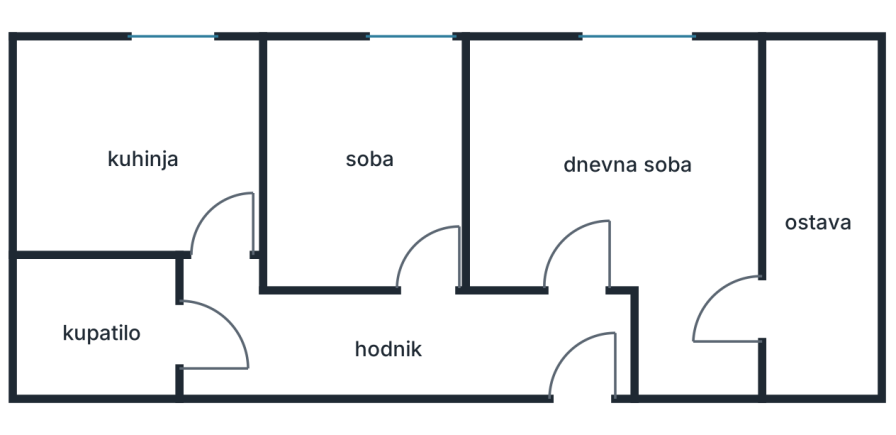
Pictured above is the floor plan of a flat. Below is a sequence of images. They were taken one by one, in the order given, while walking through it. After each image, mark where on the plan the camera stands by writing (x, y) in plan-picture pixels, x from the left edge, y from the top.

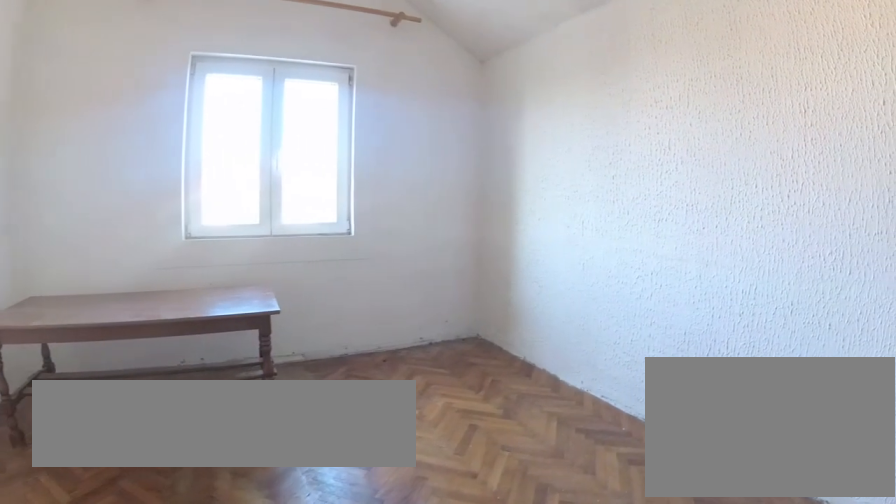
(577, 251)
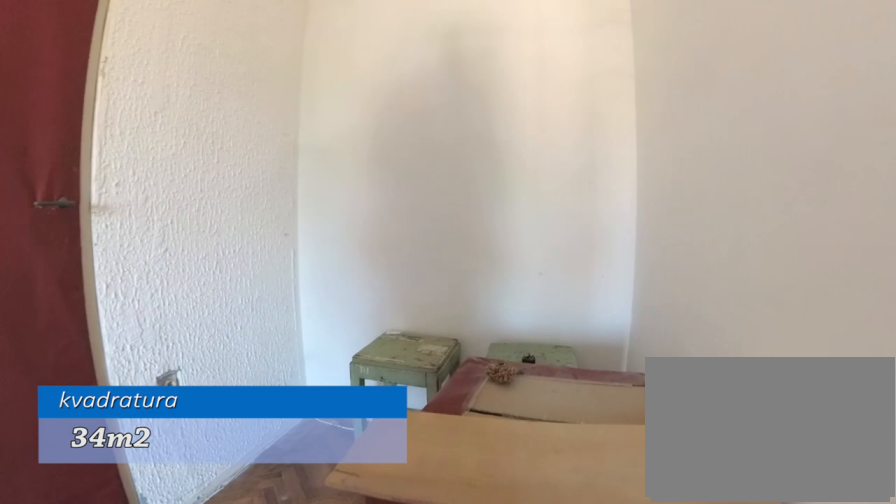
(687, 243)
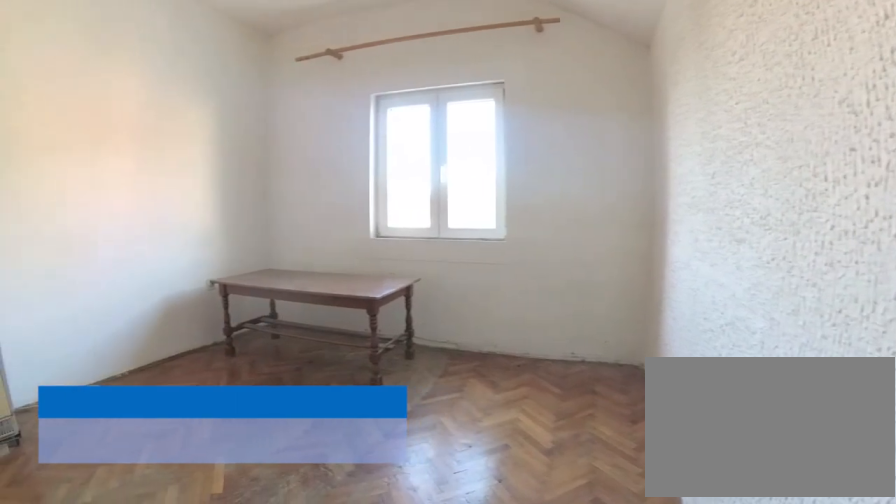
(686, 269)
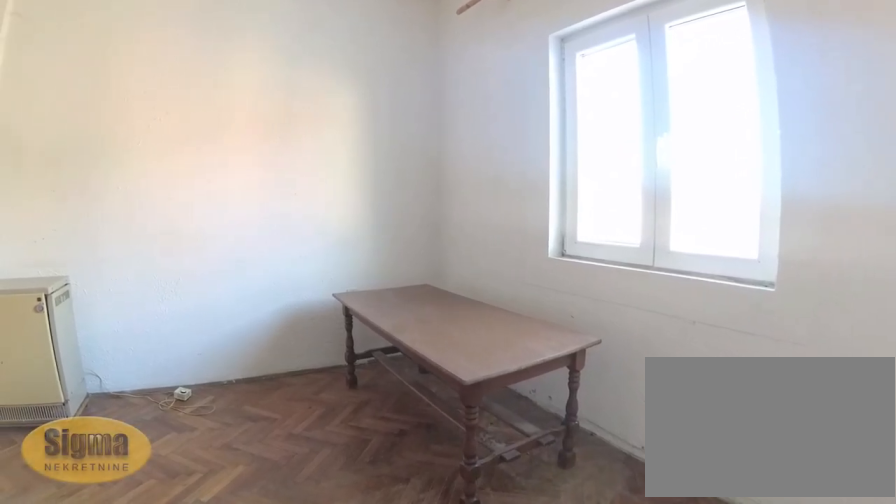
(697, 197)
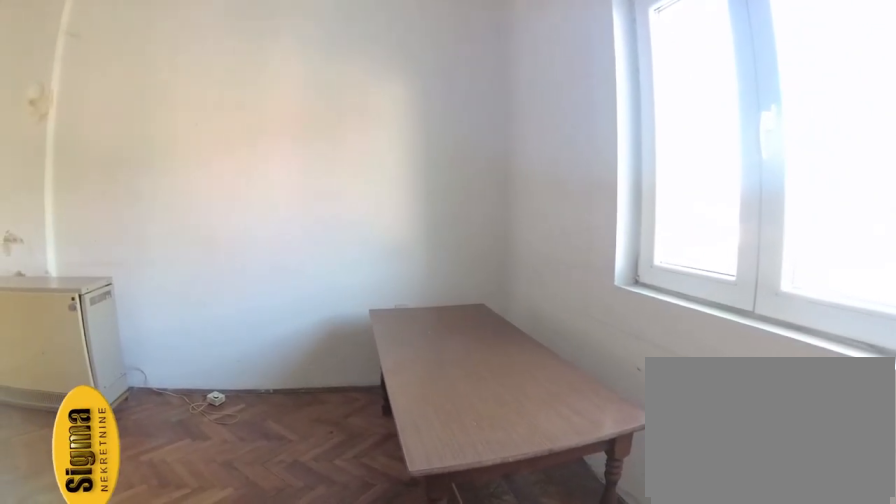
(695, 146)
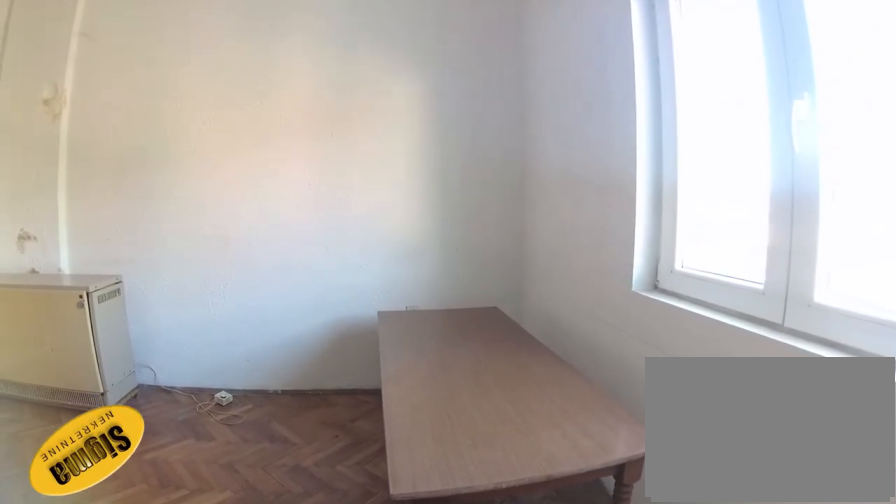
(693, 135)
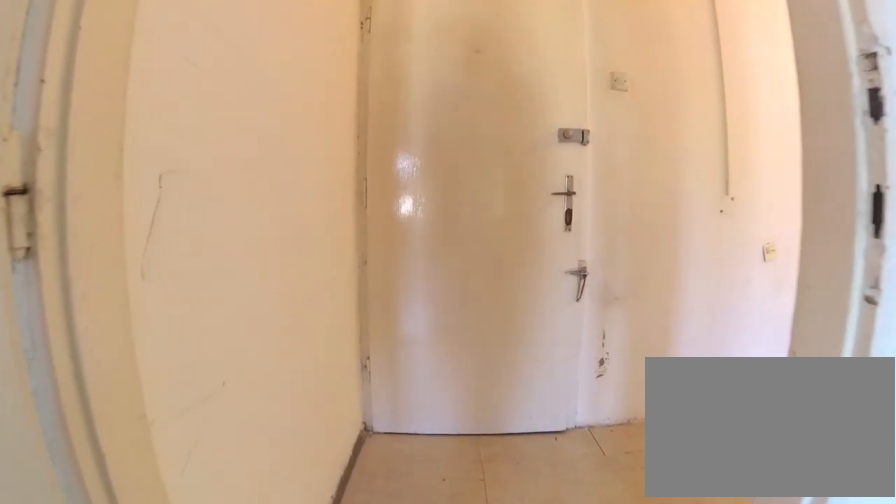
(582, 227)
